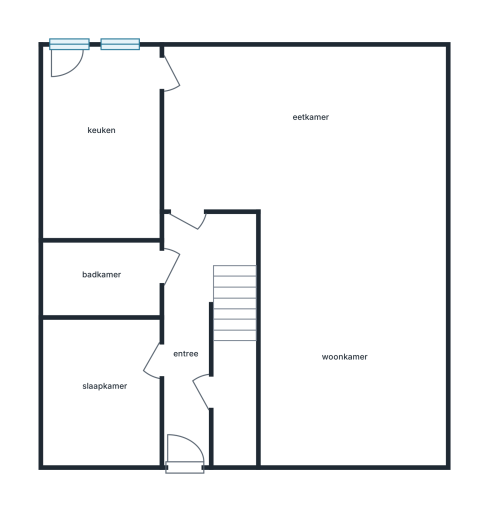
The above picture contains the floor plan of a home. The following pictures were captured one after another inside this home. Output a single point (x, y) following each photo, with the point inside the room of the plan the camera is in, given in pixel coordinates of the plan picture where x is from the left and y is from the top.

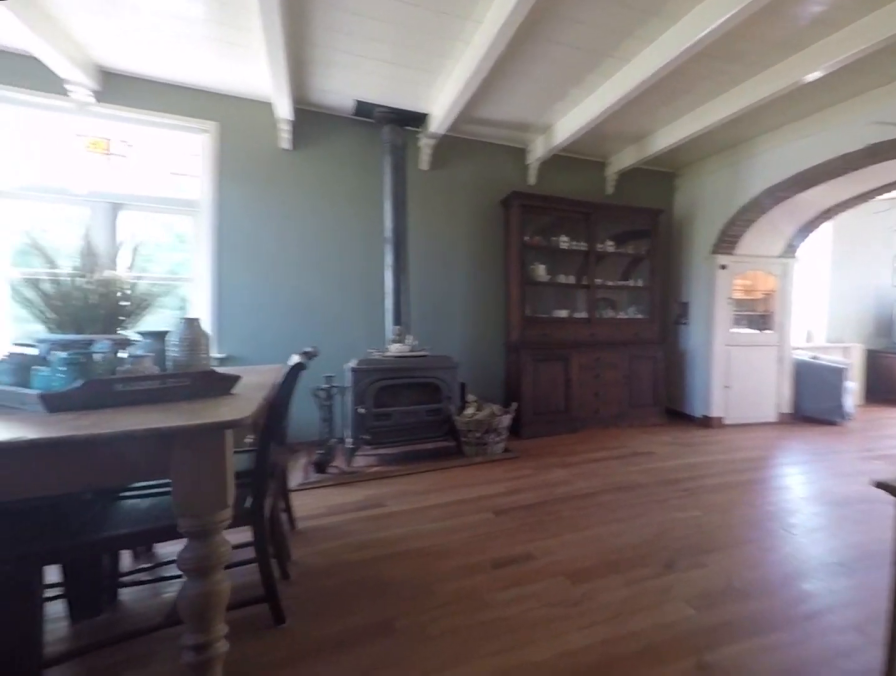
(437, 95)
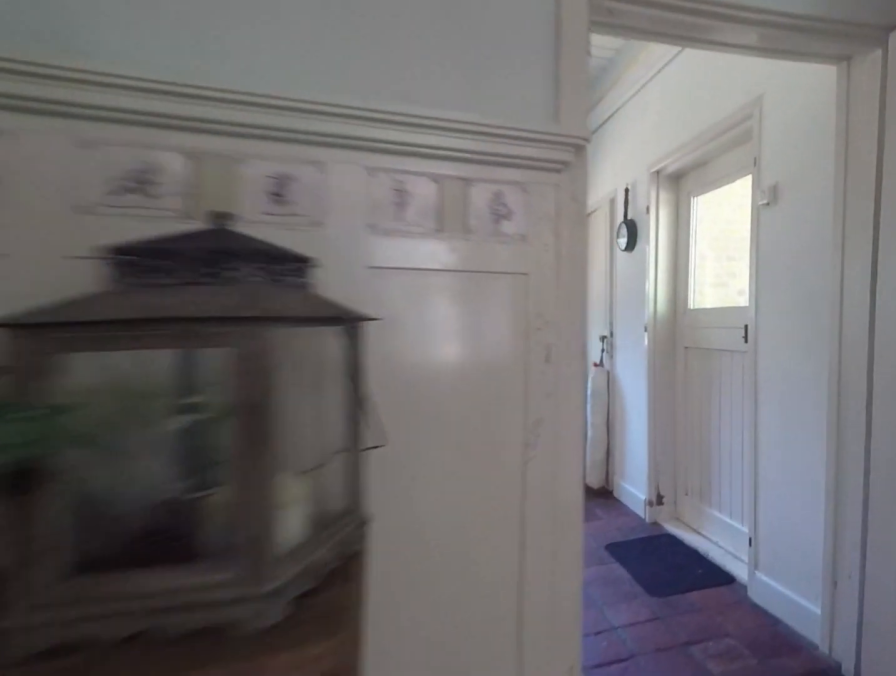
(437, 95)
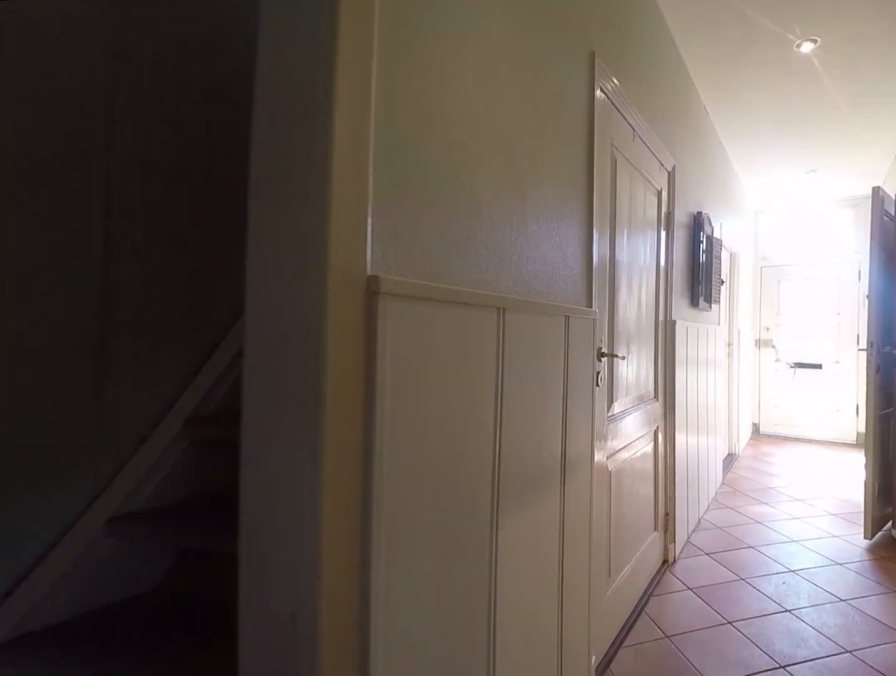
(194, 321)
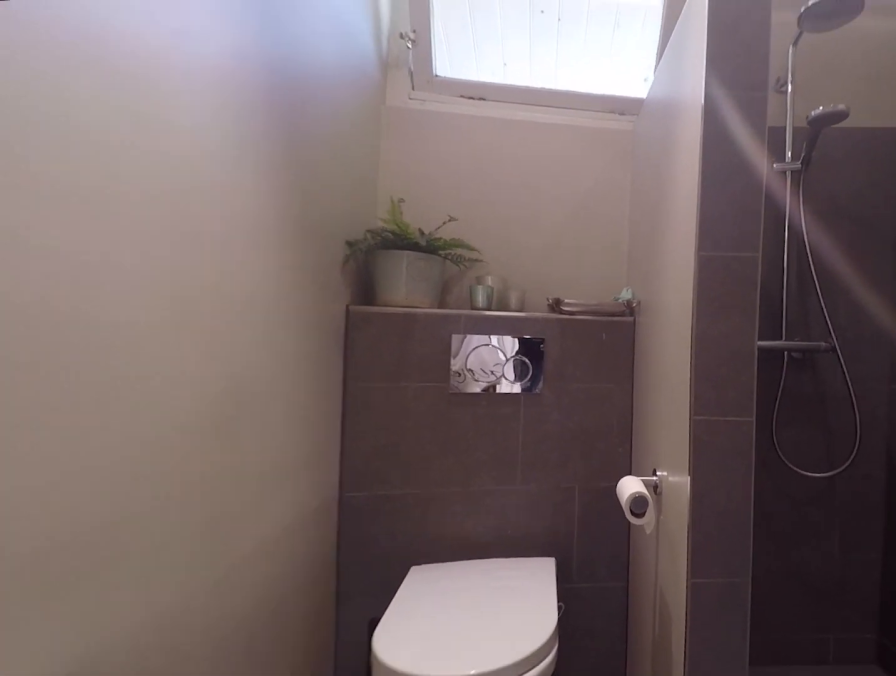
(102, 278)
